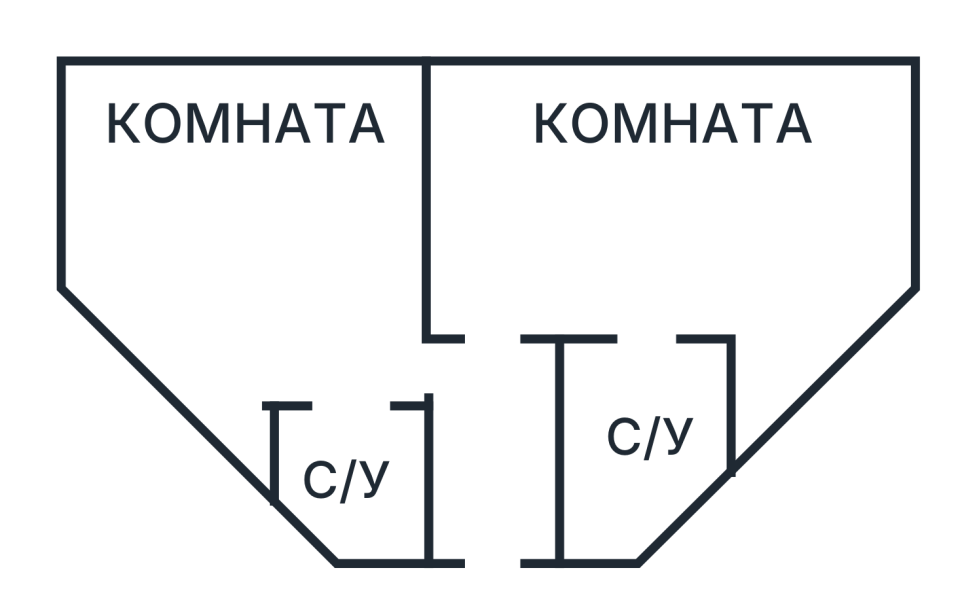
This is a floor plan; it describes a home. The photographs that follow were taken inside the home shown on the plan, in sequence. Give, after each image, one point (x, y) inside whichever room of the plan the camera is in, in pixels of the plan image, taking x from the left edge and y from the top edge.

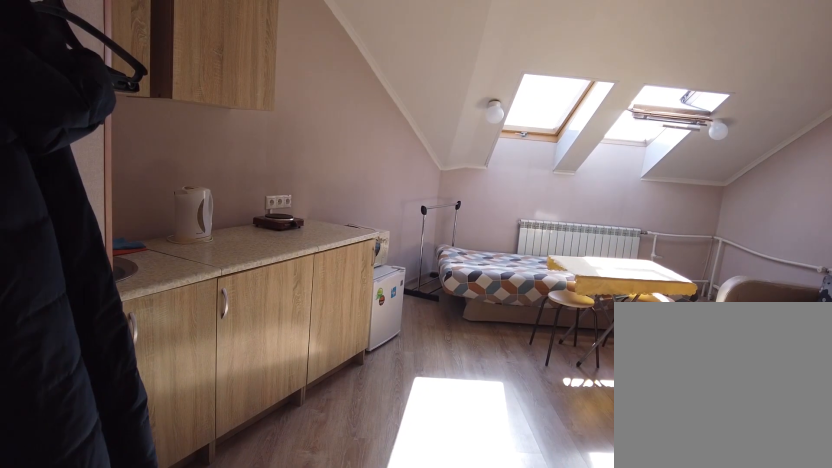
(323, 353)
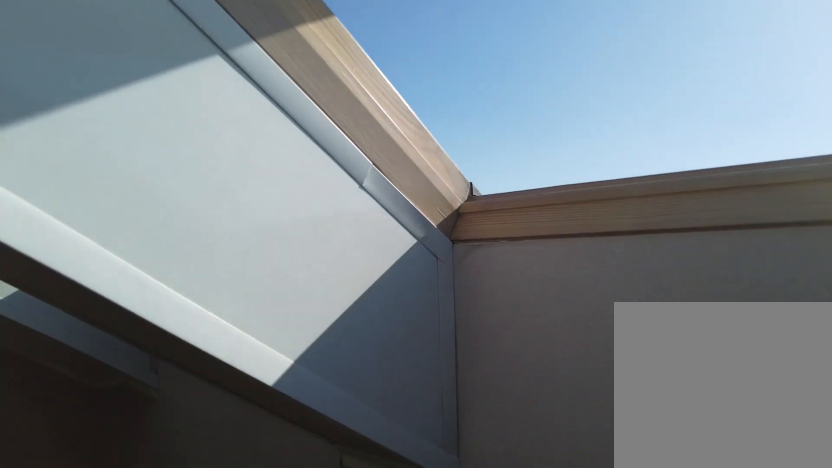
(355, 157)
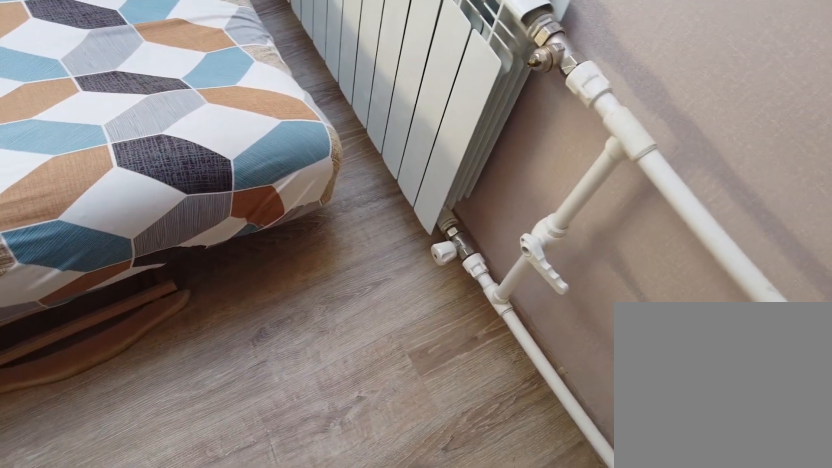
(355, 157)
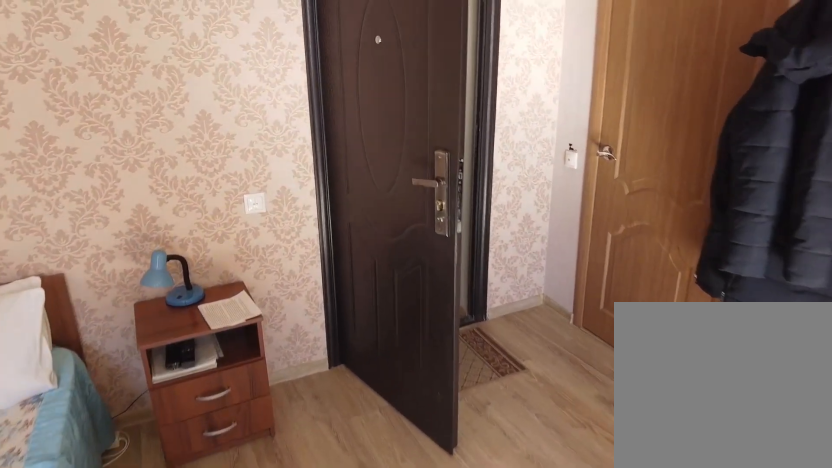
(380, 292)
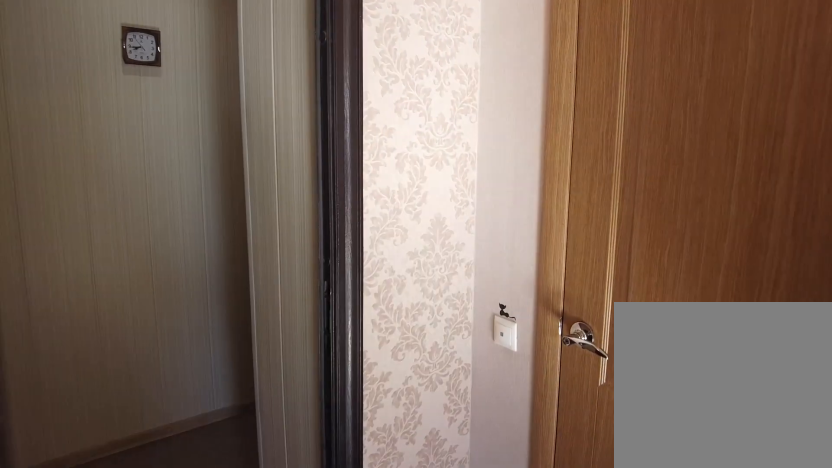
(402, 369)
